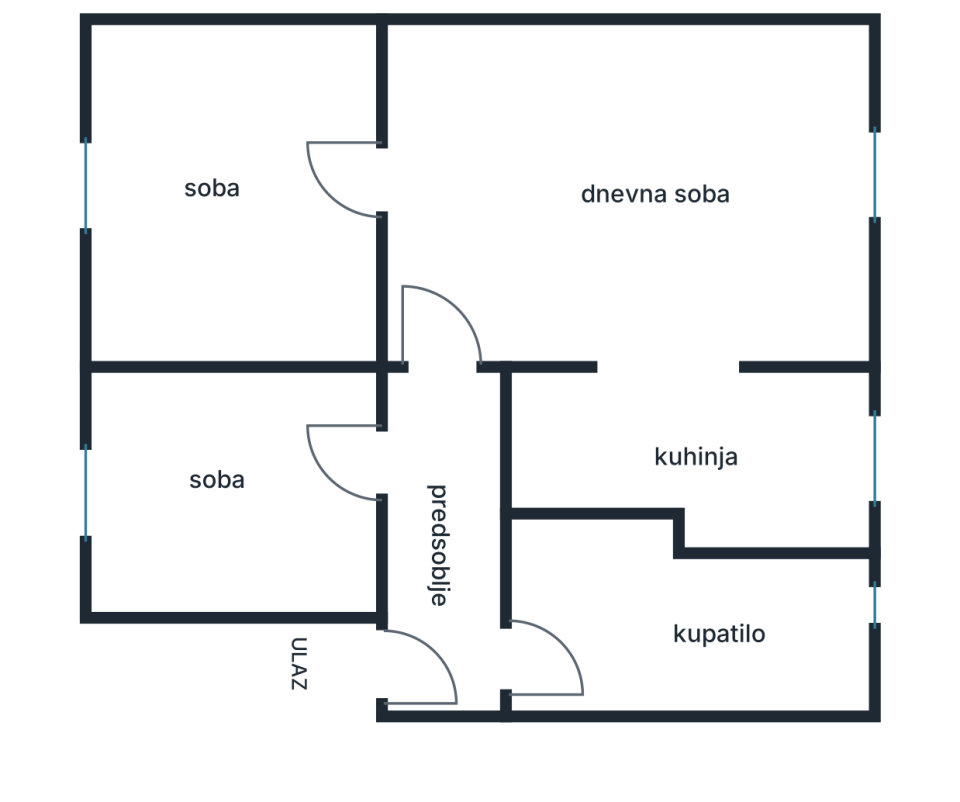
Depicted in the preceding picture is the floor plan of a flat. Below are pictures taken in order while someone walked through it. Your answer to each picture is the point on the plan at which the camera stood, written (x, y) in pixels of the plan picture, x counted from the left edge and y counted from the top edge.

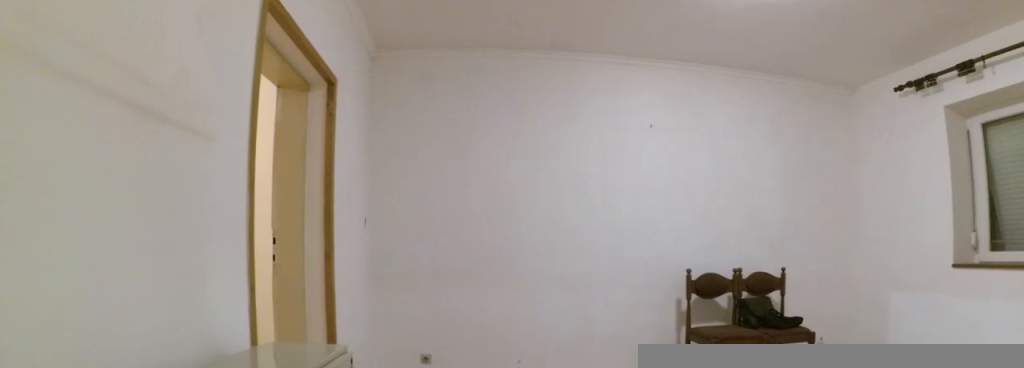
(449, 345)
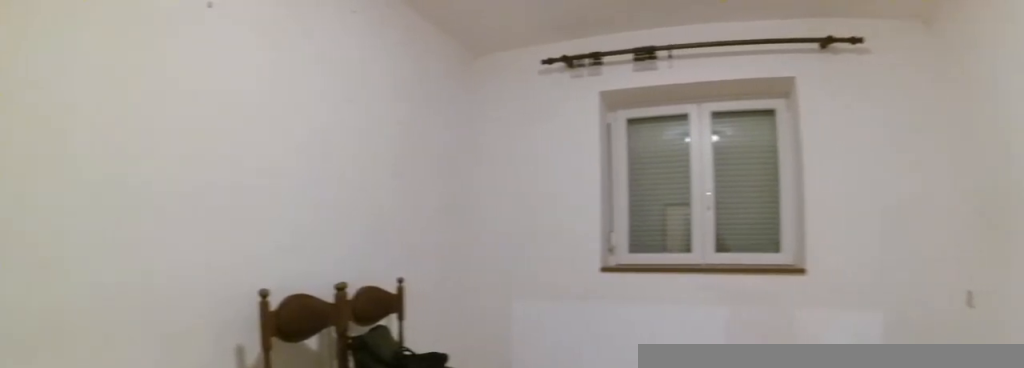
(422, 173)
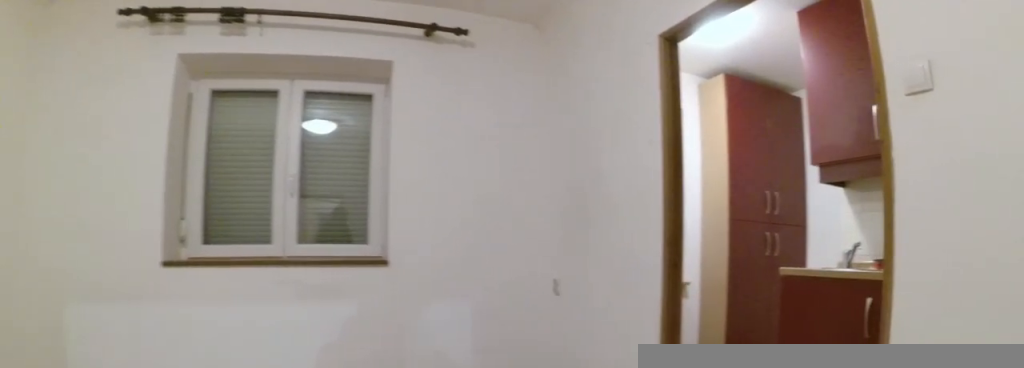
(467, 185)
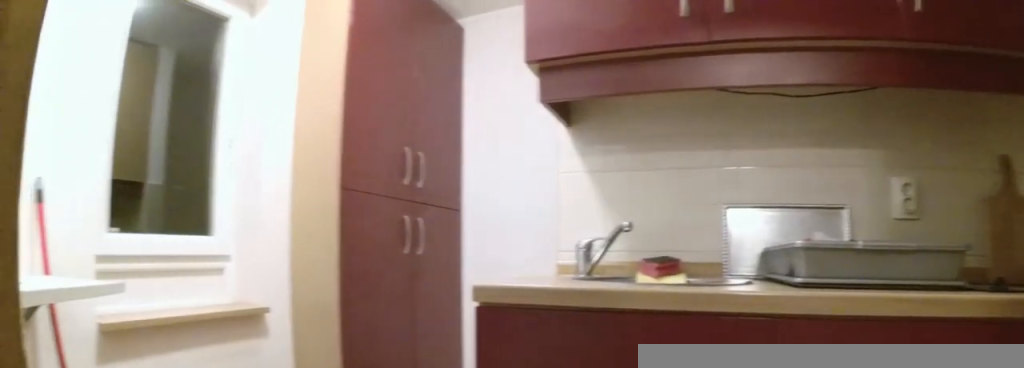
(635, 387)
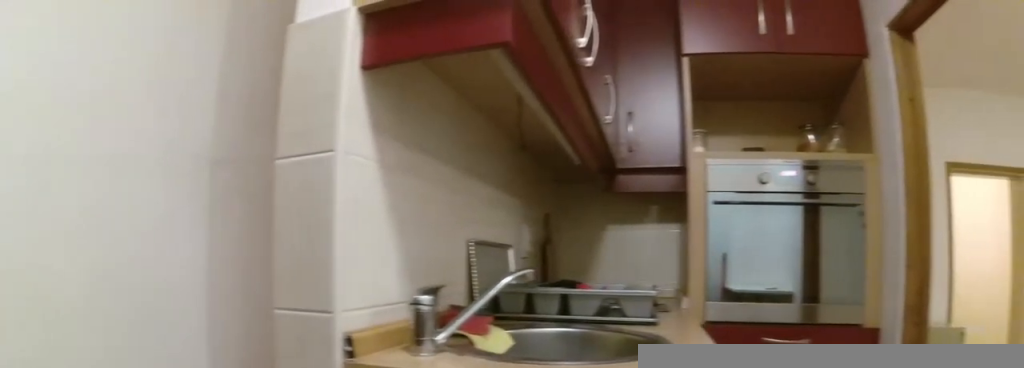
(866, 417)
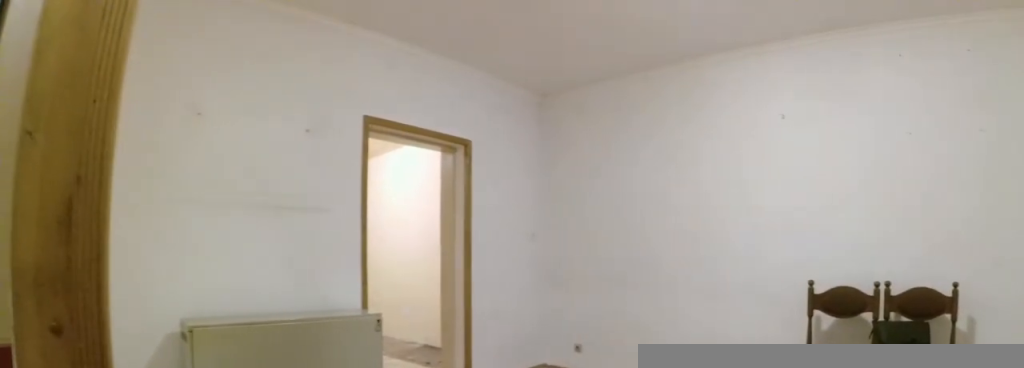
(706, 400)
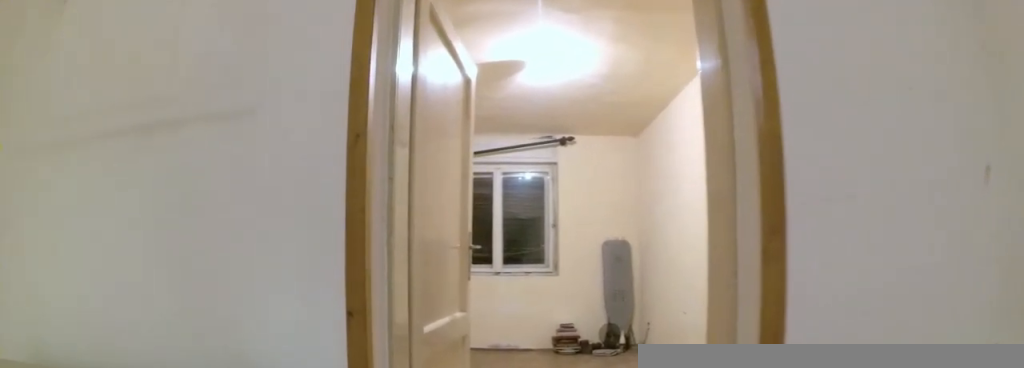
(513, 253)
